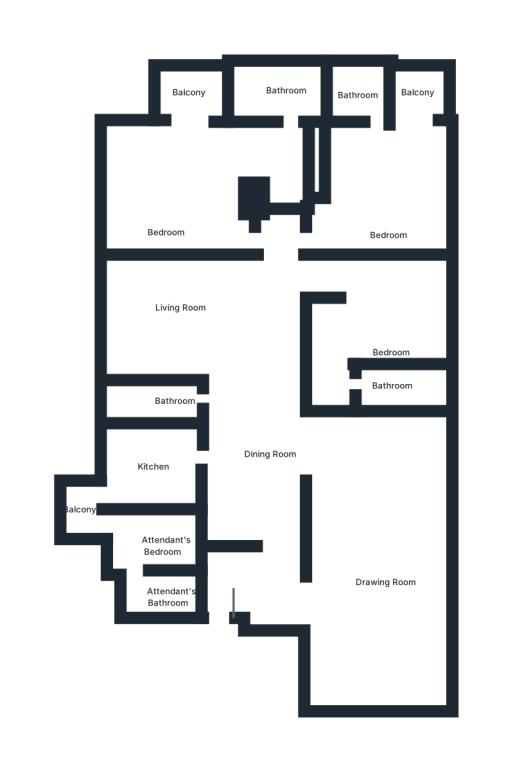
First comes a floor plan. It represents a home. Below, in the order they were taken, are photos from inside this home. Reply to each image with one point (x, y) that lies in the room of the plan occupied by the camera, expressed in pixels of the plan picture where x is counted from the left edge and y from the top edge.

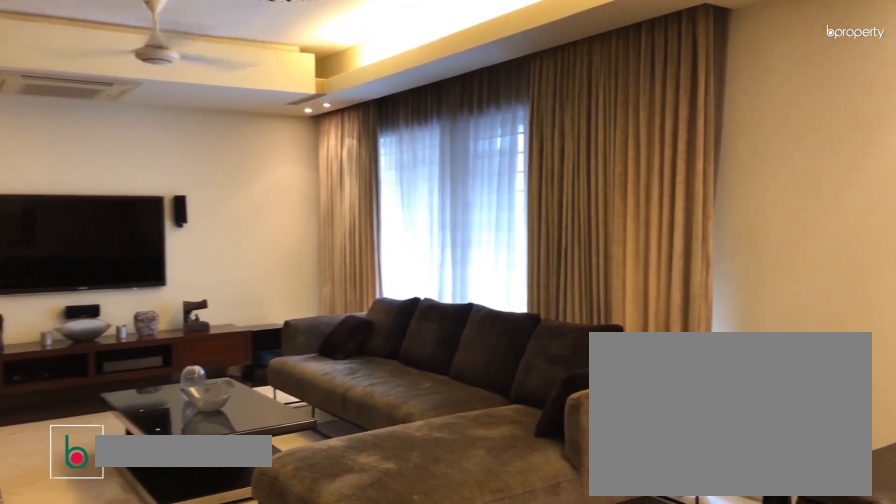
(377, 548)
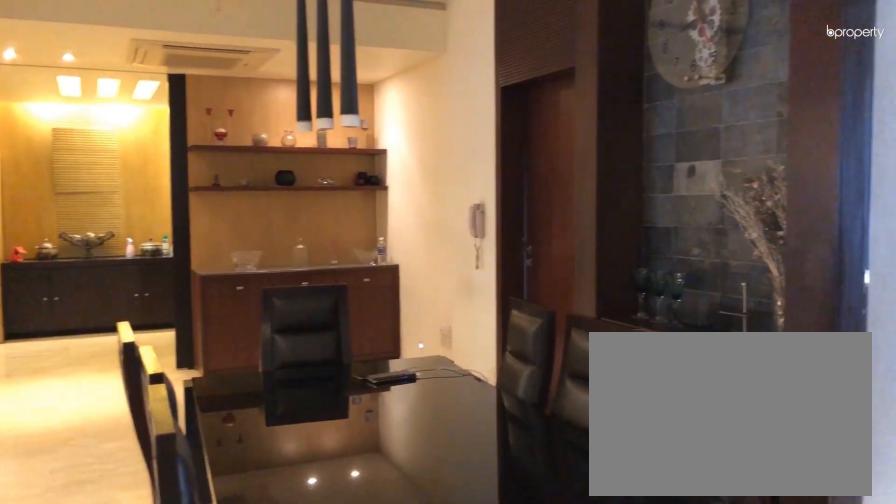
(271, 468)
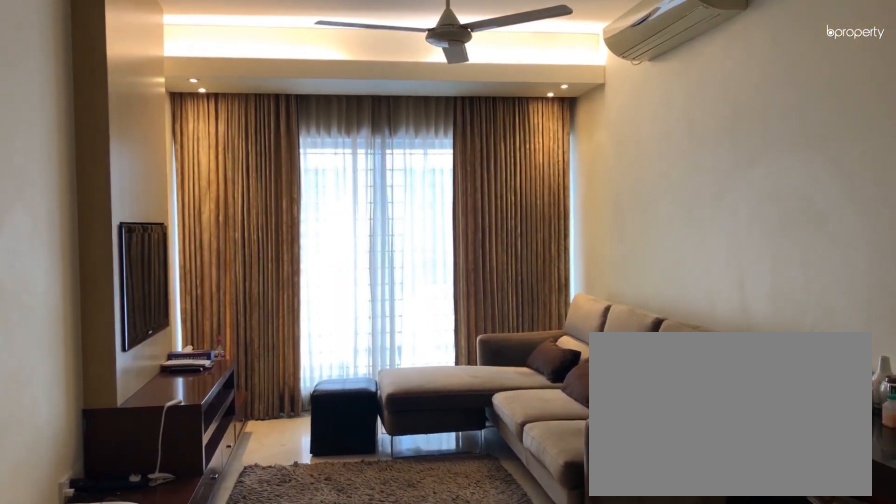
(207, 326)
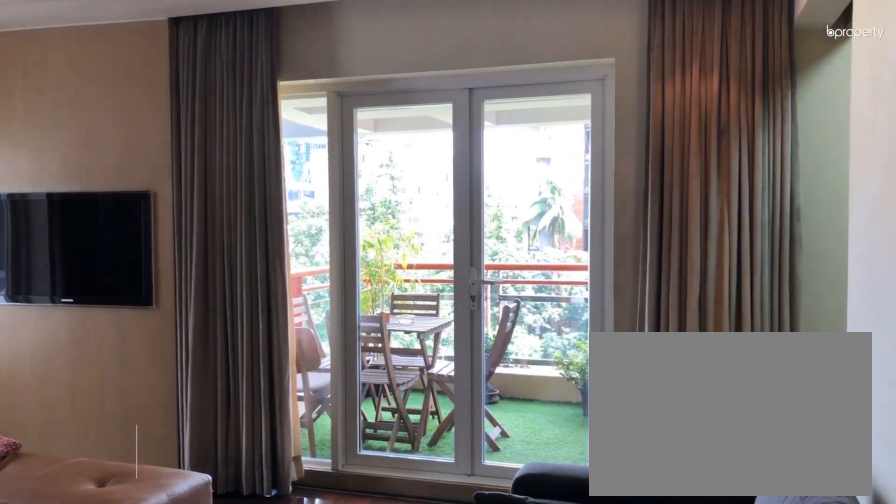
(168, 205)
